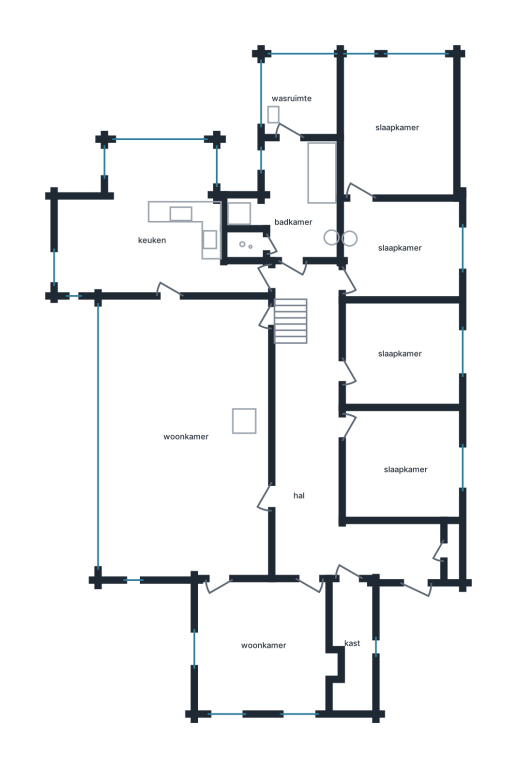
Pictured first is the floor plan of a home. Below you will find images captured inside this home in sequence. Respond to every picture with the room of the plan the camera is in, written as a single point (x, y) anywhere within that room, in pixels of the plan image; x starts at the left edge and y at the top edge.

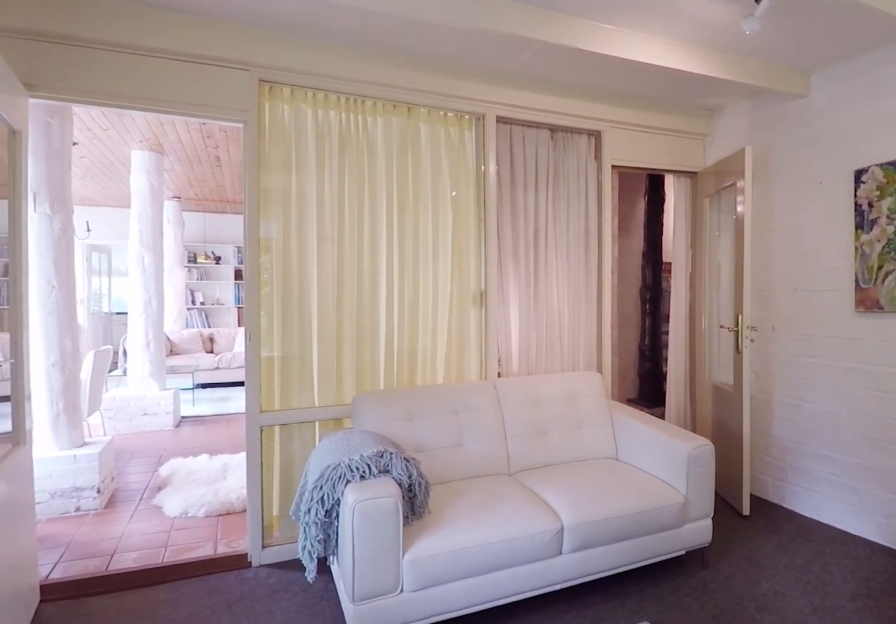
(263, 645)
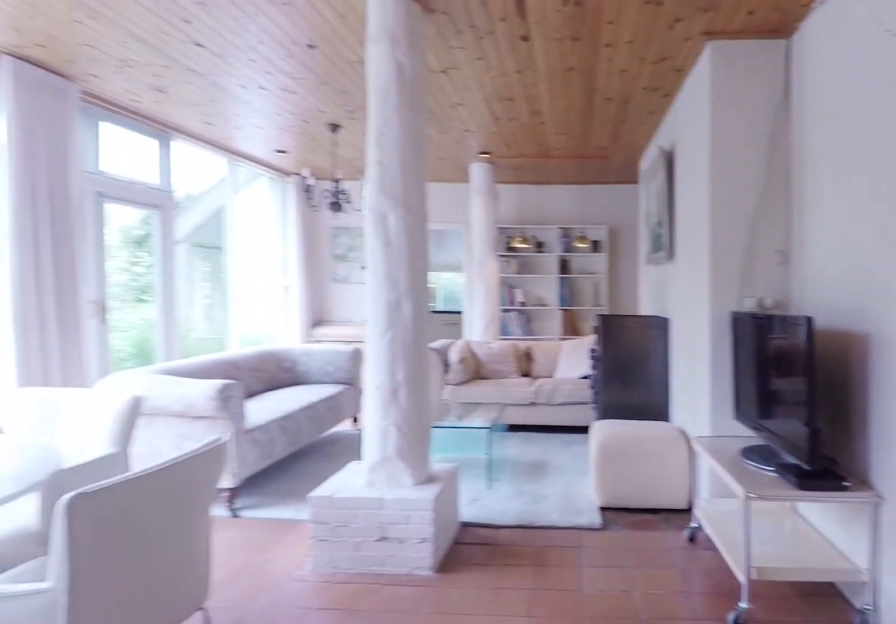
(186, 437)
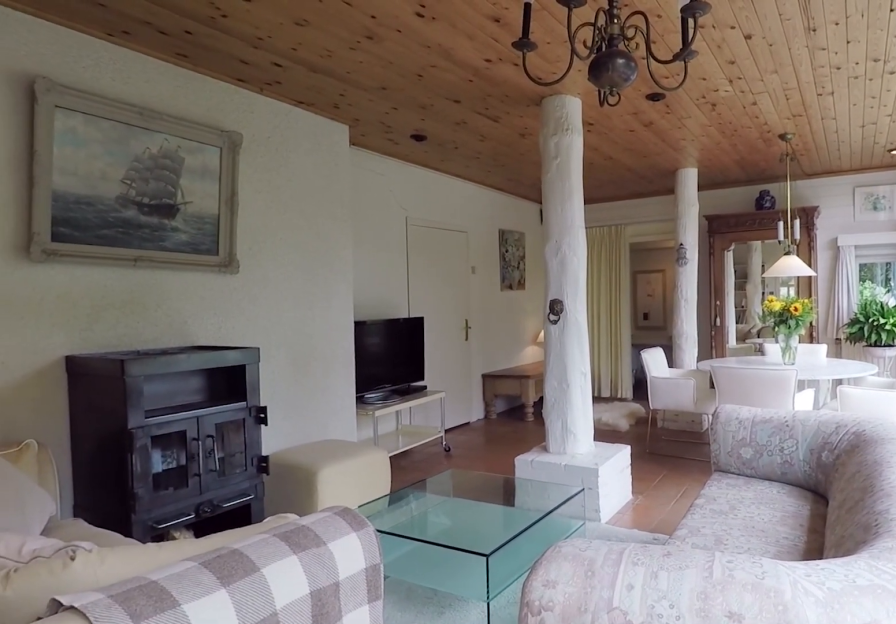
(186, 437)
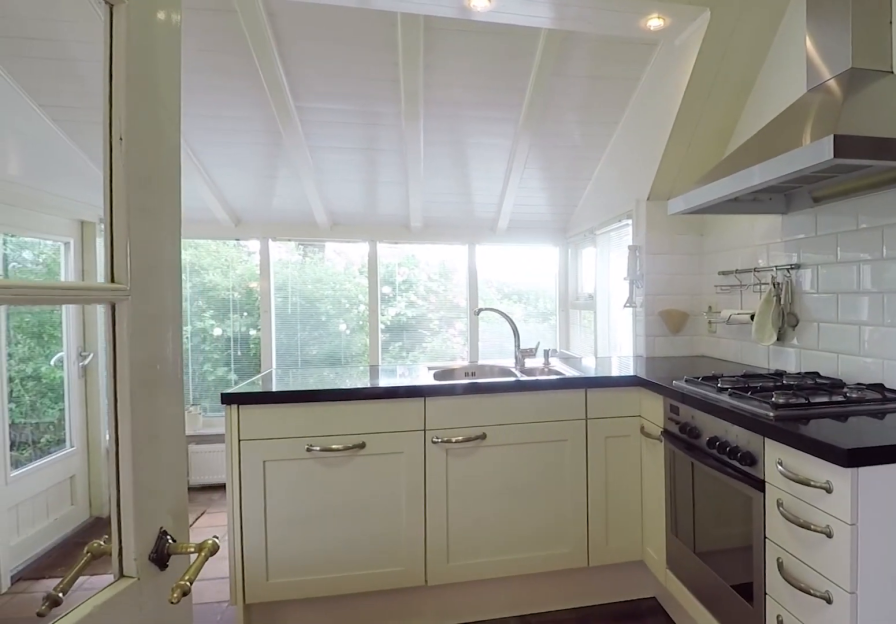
(153, 228)
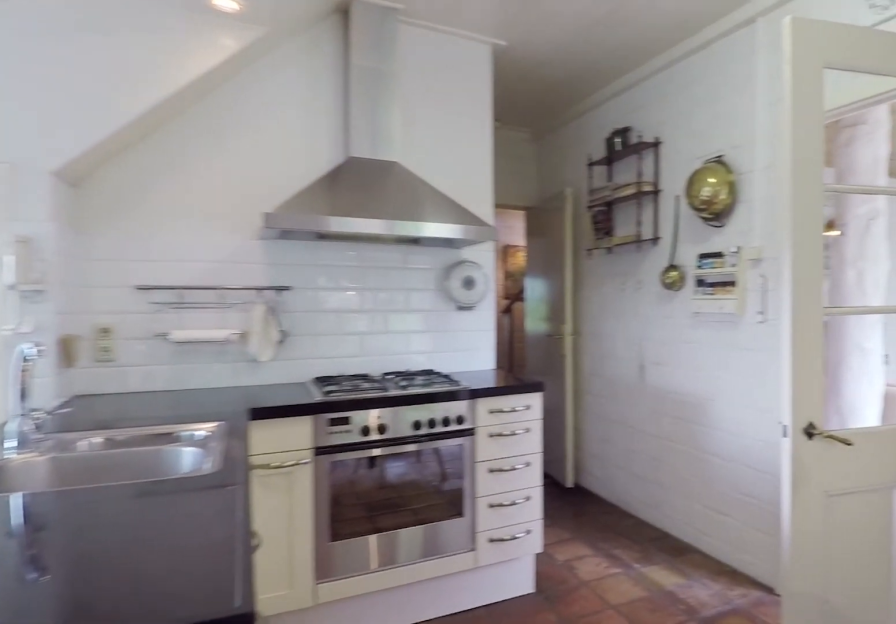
(153, 228)
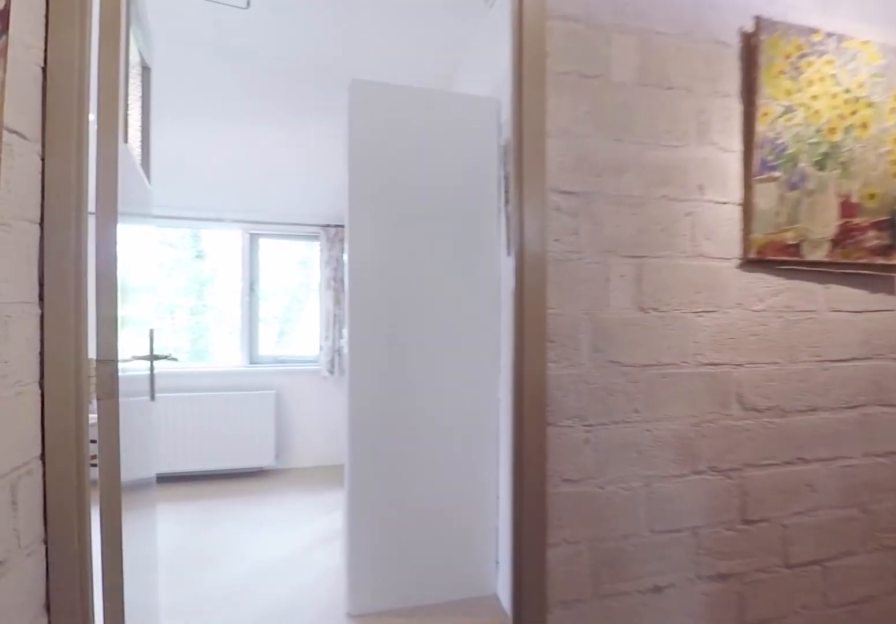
(327, 454)
